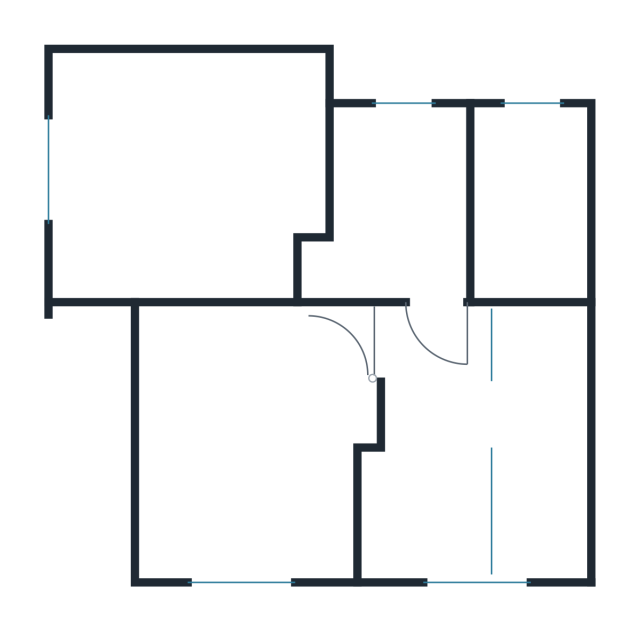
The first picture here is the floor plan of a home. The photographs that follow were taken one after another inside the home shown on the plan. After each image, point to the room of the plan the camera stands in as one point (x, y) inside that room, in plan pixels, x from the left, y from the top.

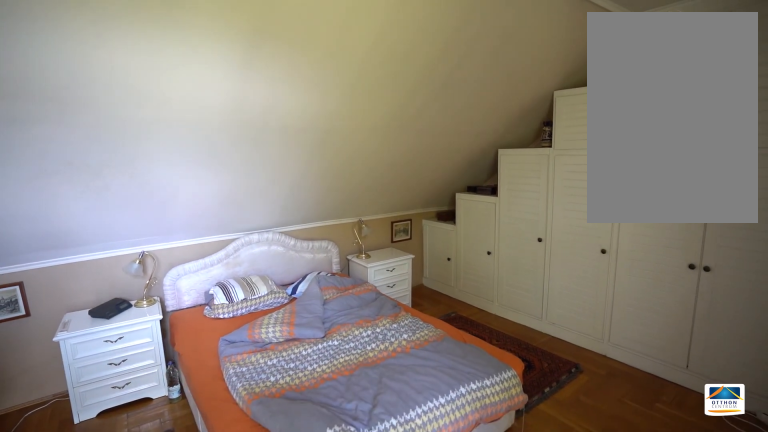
(199, 184)
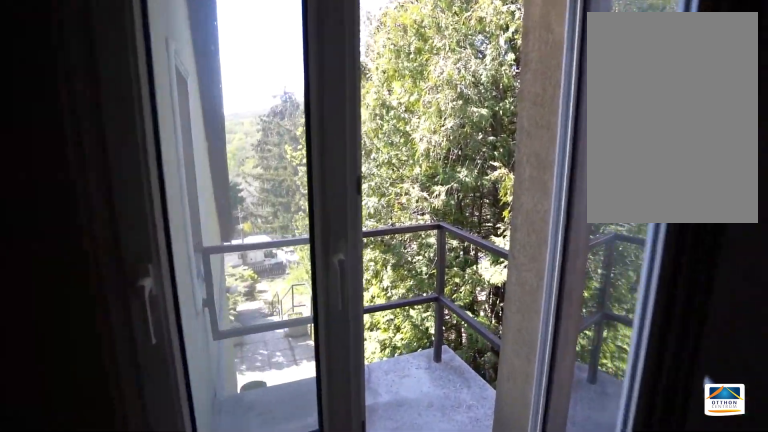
(199, 184)
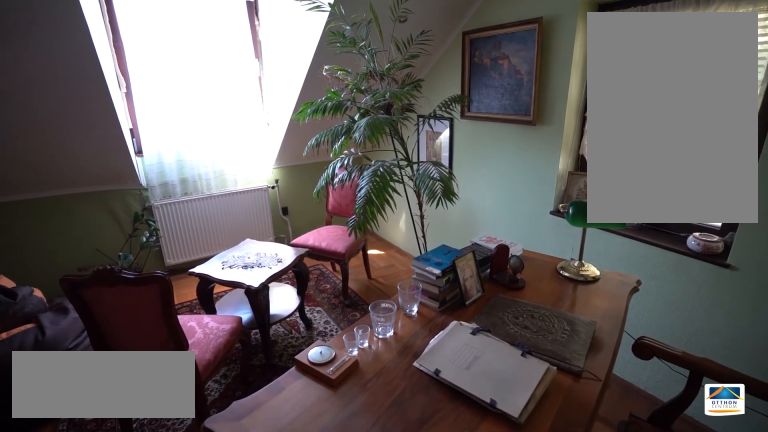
(245, 442)
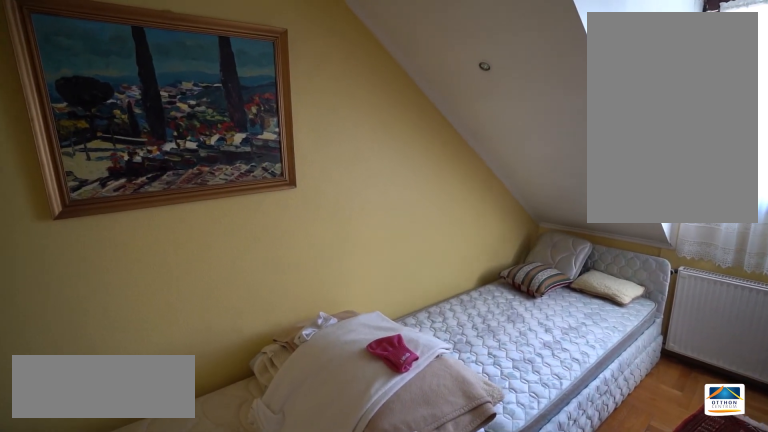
(438, 431)
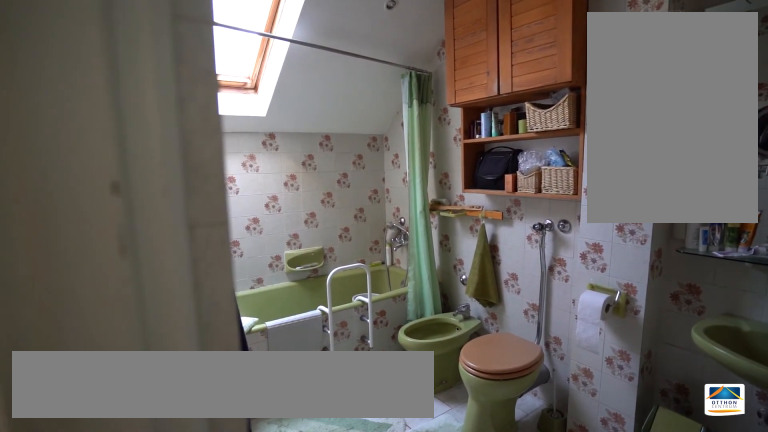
(539, 194)
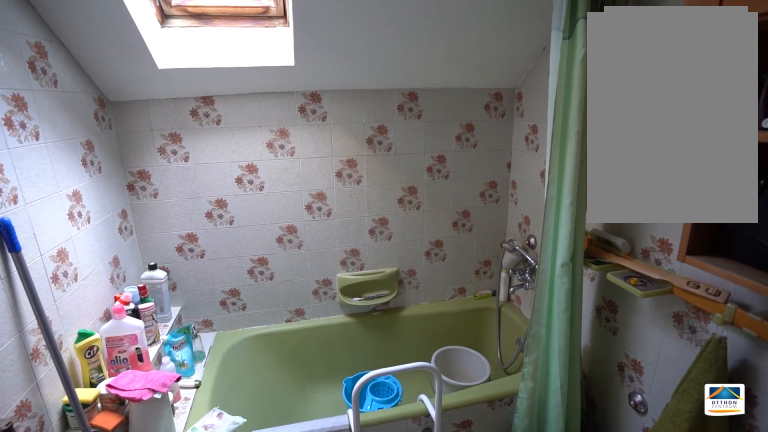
(538, 194)
